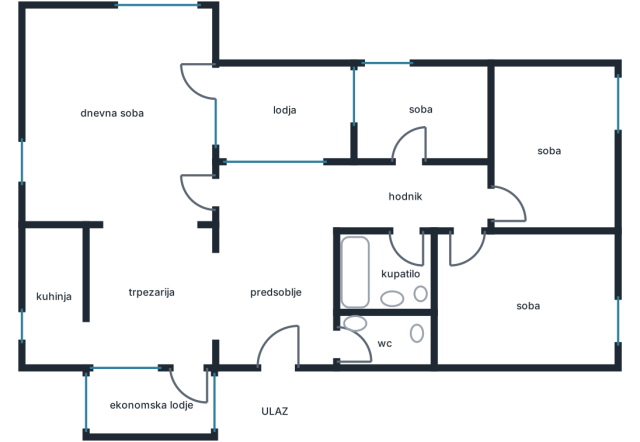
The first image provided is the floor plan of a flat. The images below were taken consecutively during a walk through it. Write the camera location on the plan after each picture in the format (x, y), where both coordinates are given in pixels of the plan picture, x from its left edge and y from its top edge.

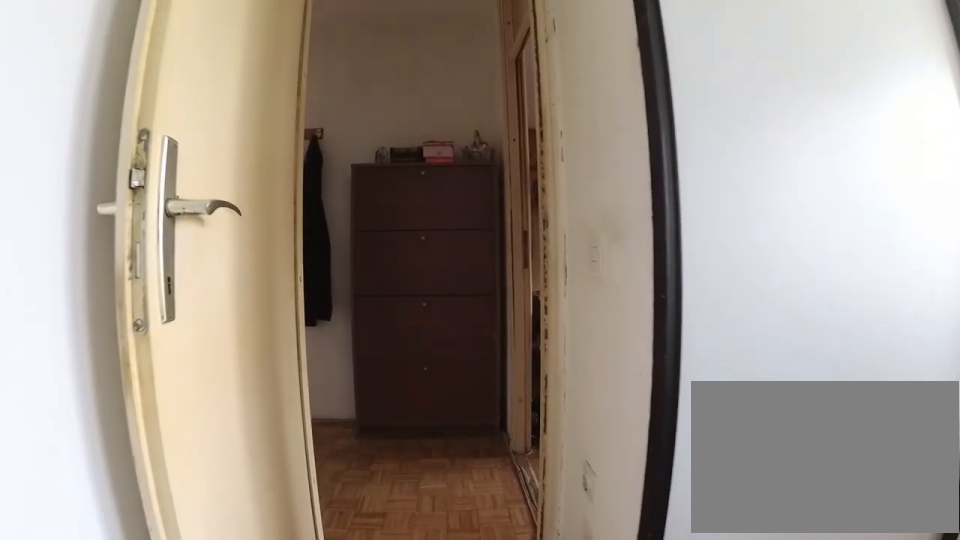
(459, 307)
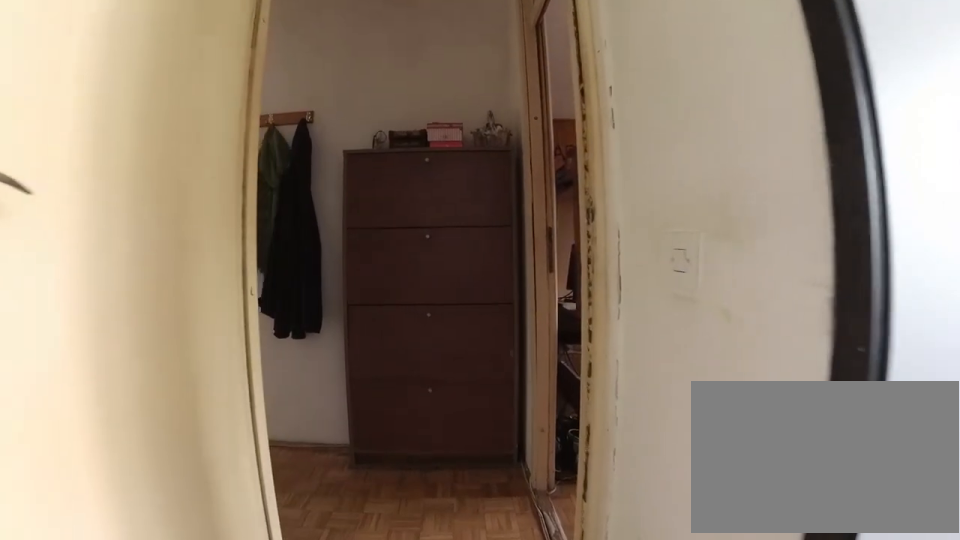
(458, 286)
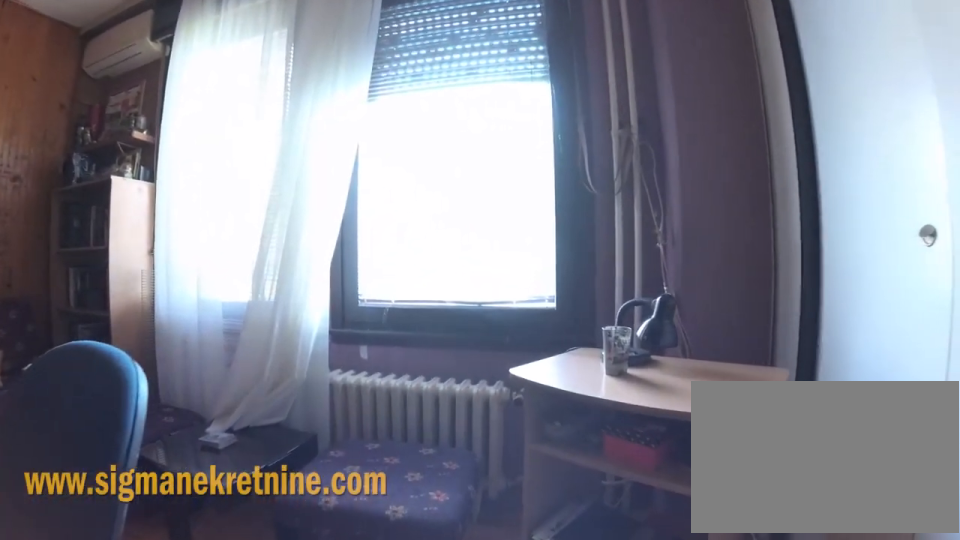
(531, 207)
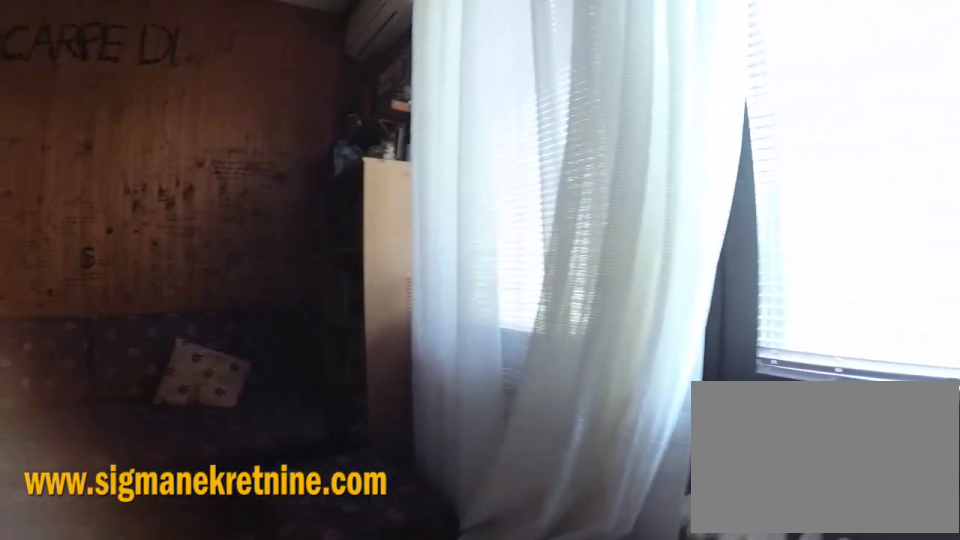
(559, 207)
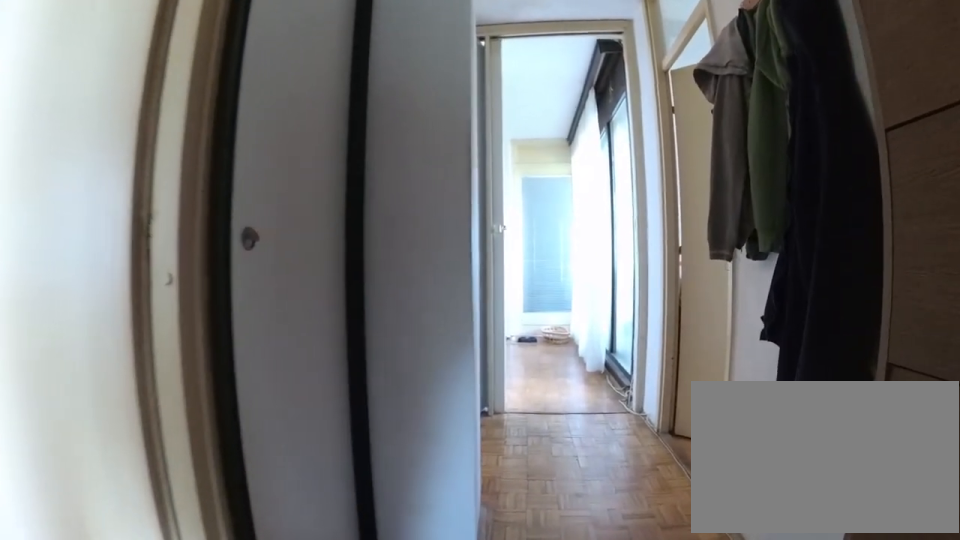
(502, 199)
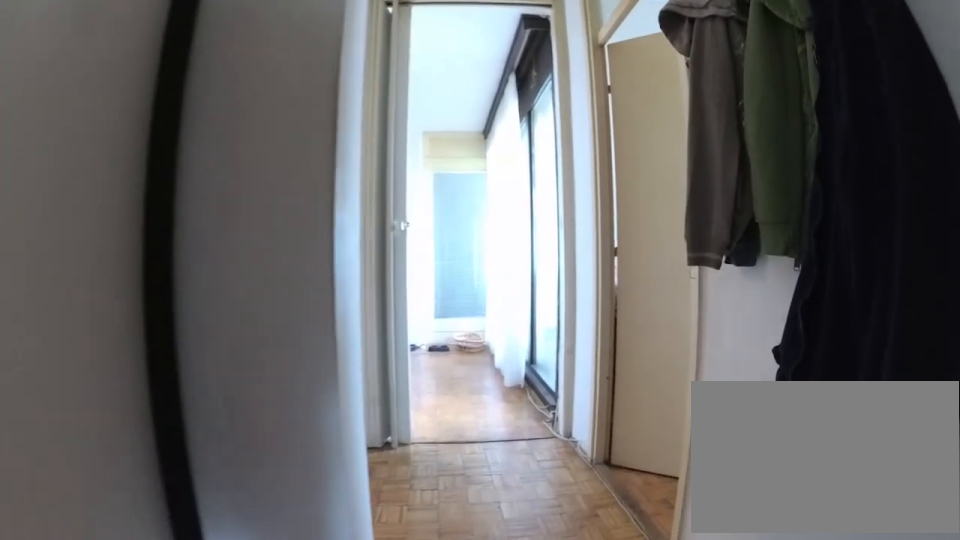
(485, 198)
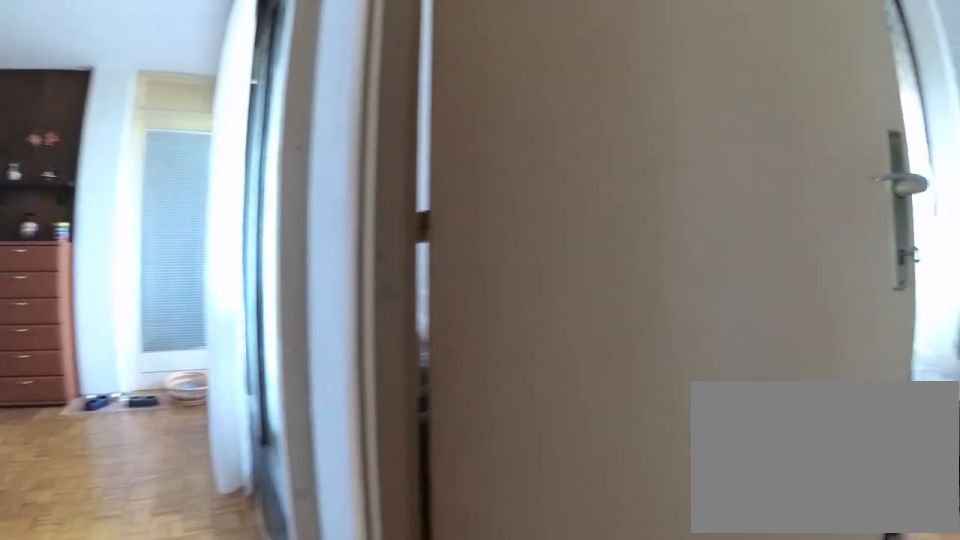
(432, 198)
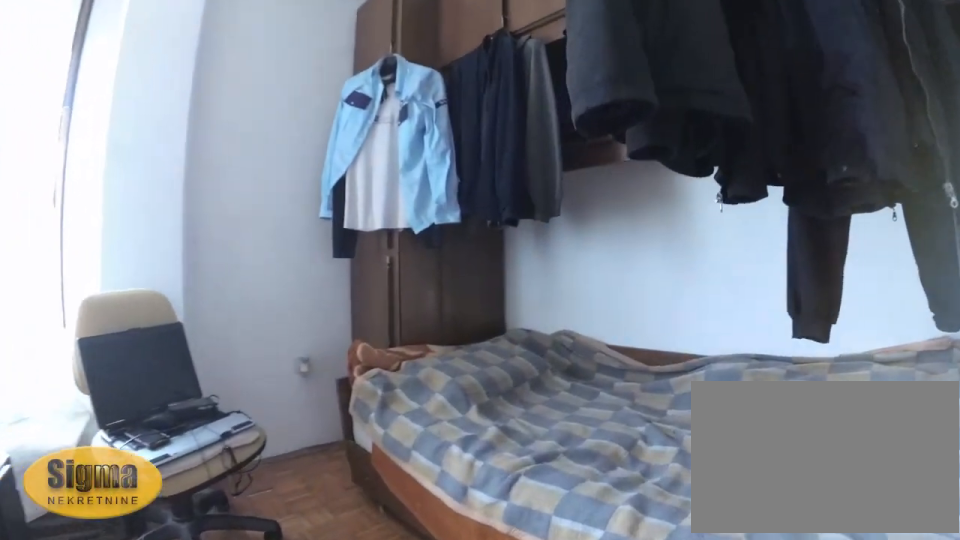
(418, 171)
